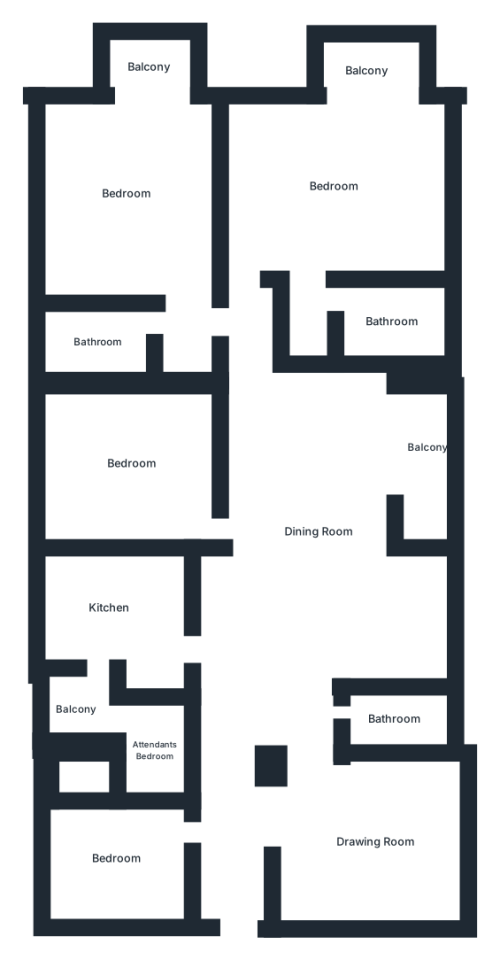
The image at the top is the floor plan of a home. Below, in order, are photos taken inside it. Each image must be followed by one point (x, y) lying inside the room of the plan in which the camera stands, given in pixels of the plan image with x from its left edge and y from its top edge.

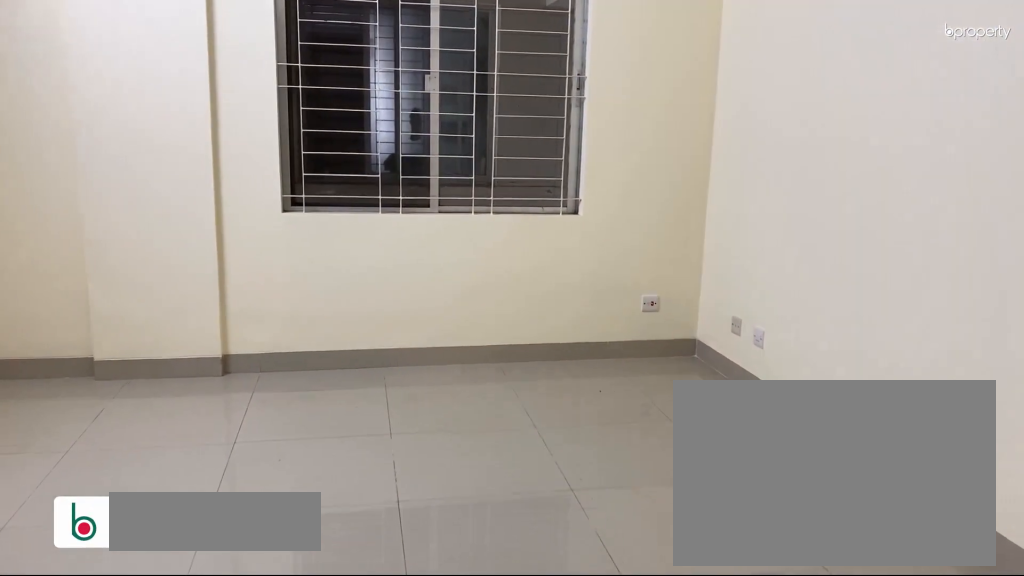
(372, 839)
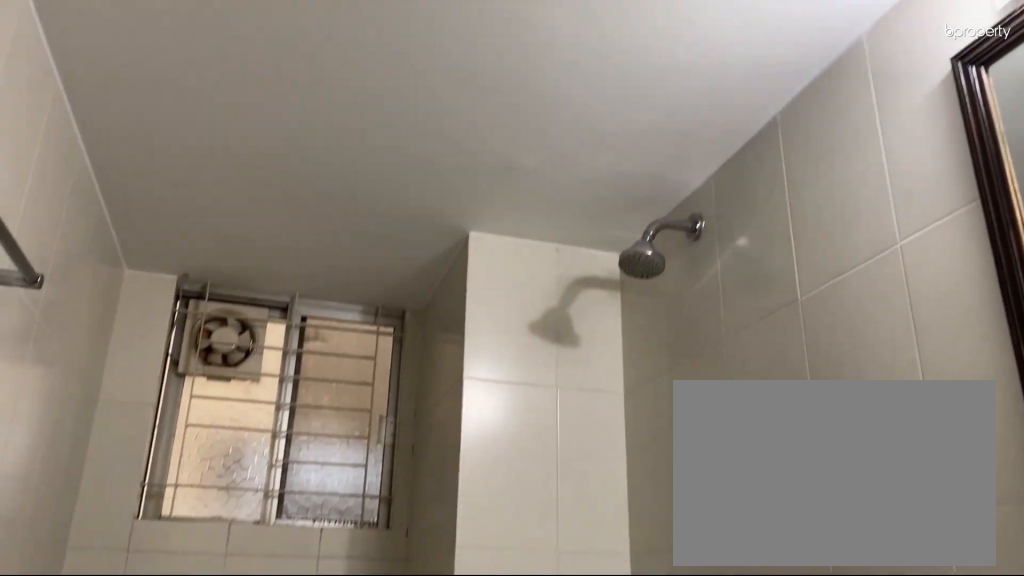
(393, 717)
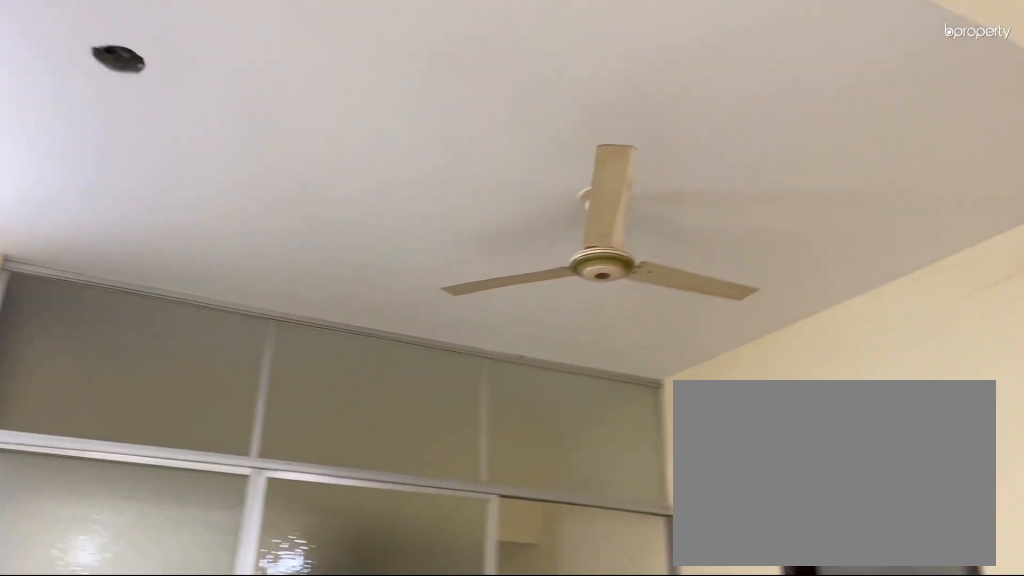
(316, 533)
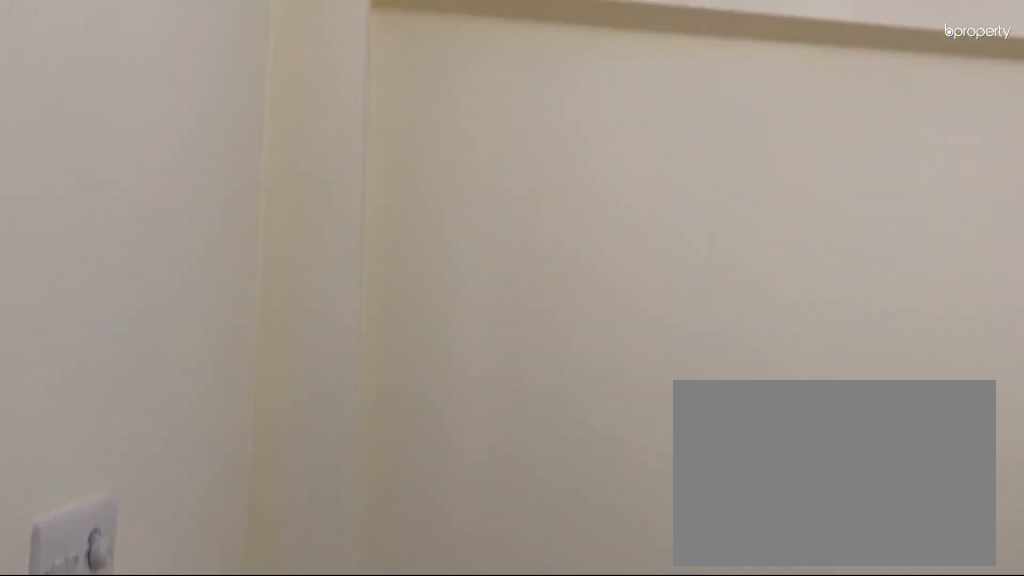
(115, 856)
